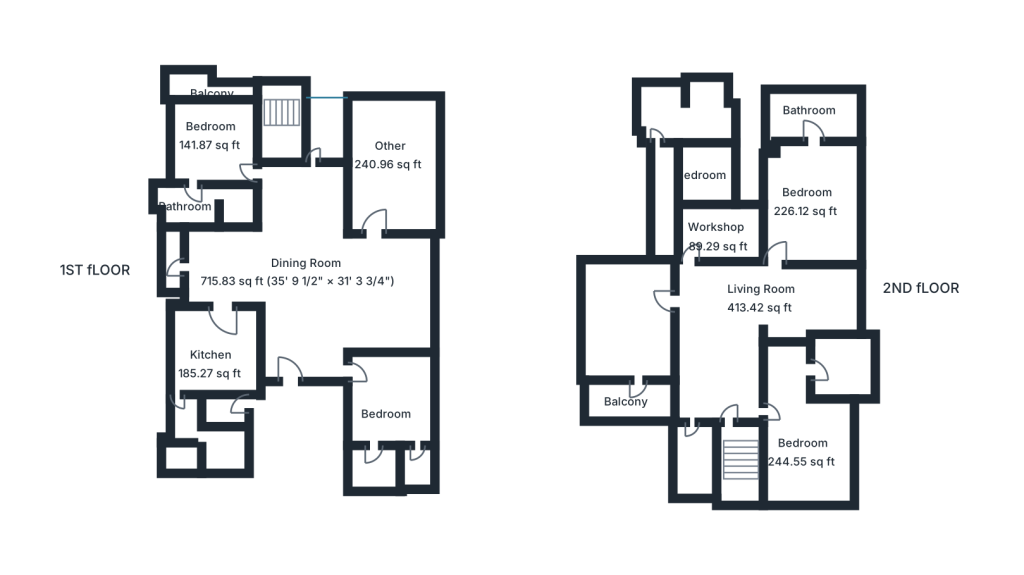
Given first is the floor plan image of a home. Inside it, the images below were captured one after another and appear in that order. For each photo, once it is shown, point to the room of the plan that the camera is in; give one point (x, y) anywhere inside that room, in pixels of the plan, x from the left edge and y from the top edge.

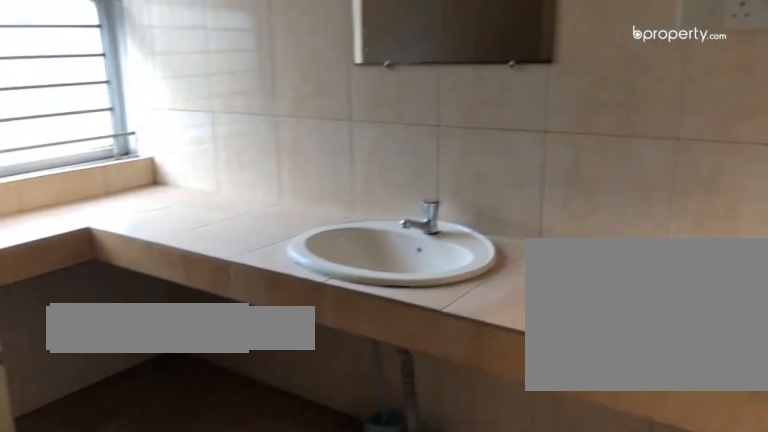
(844, 375)
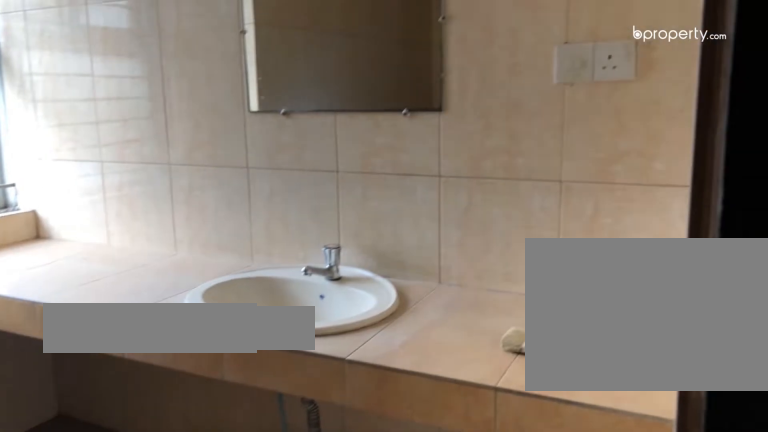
(844, 375)
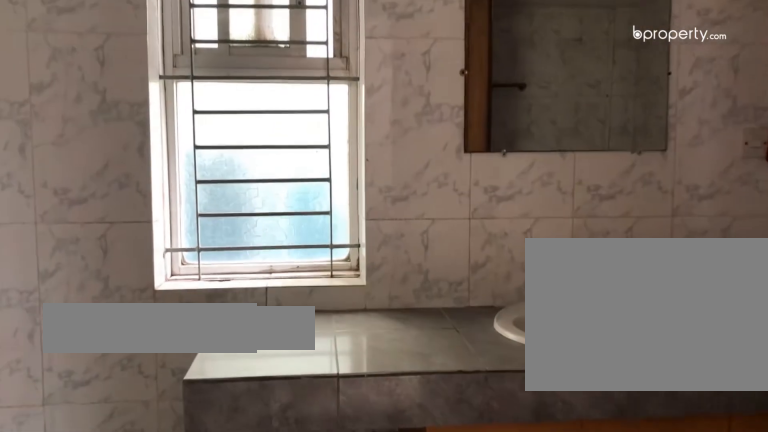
(820, 126)
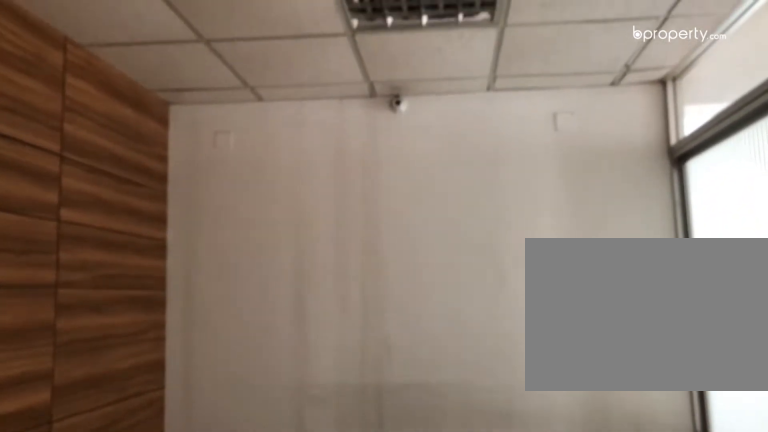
(711, 238)
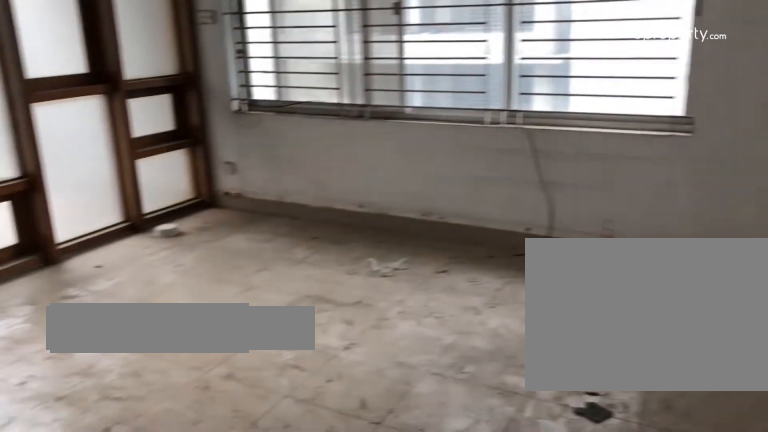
(661, 325)
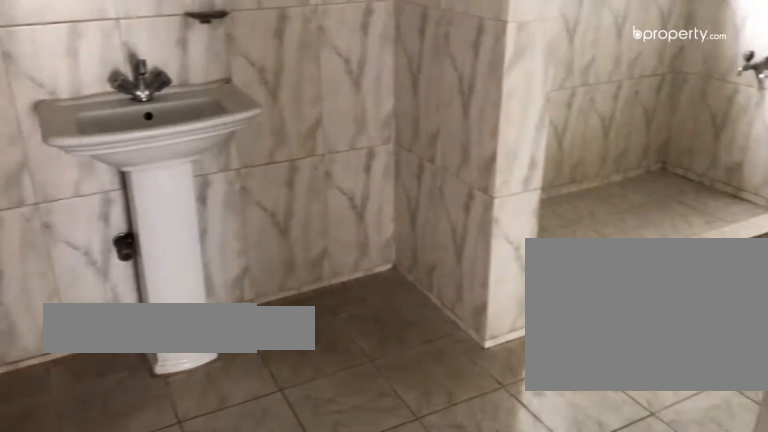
(672, 107)
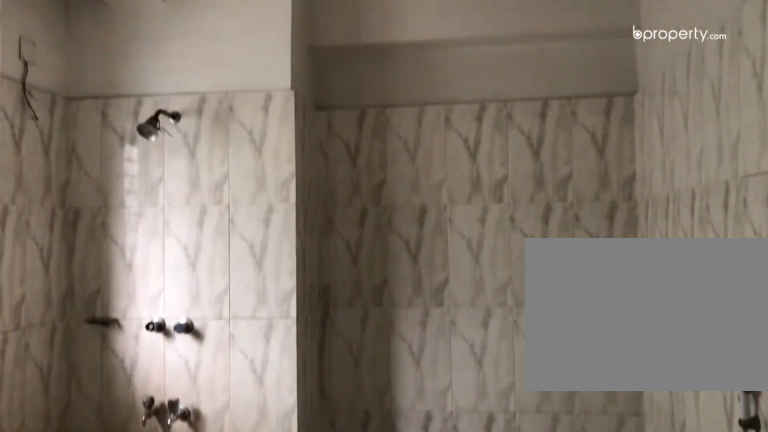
(672, 107)
